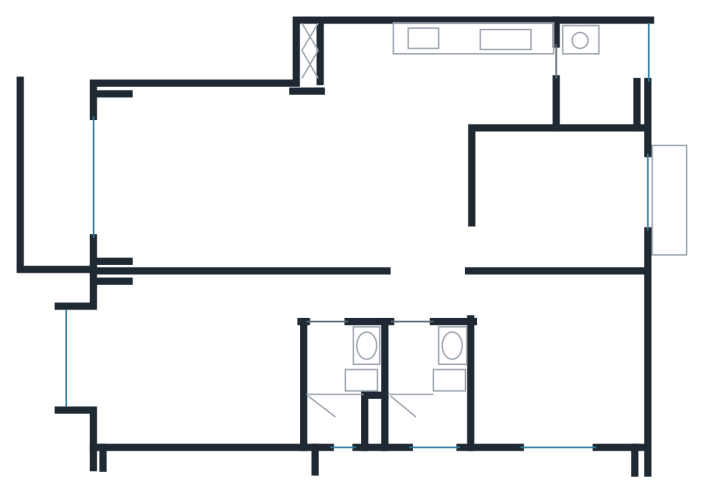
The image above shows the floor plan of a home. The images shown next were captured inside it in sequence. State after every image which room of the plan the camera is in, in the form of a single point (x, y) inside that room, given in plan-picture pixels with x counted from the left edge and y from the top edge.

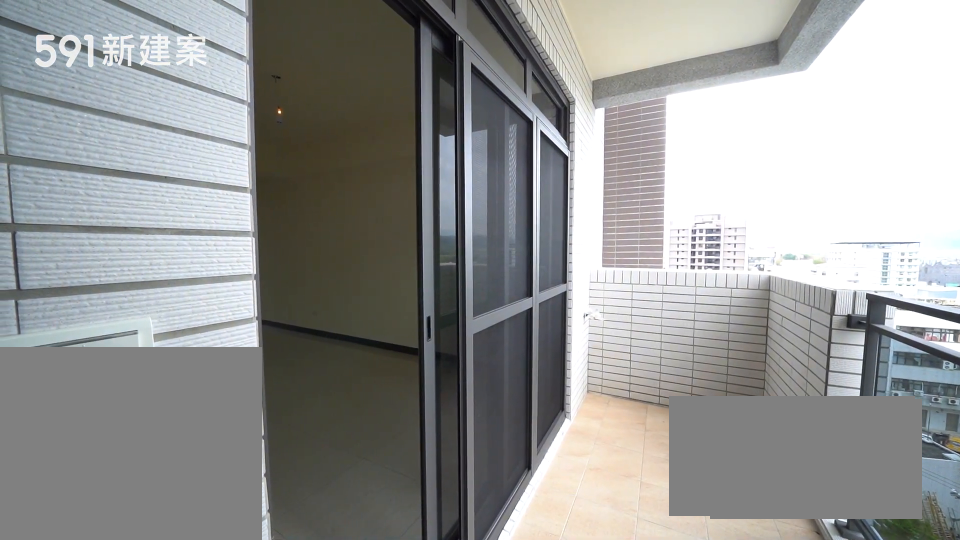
(56, 175)
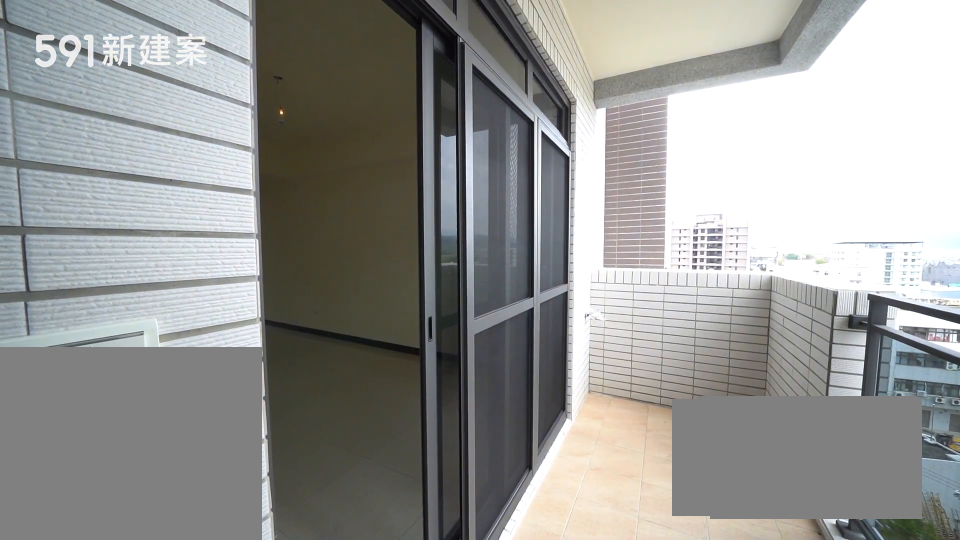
(56, 175)
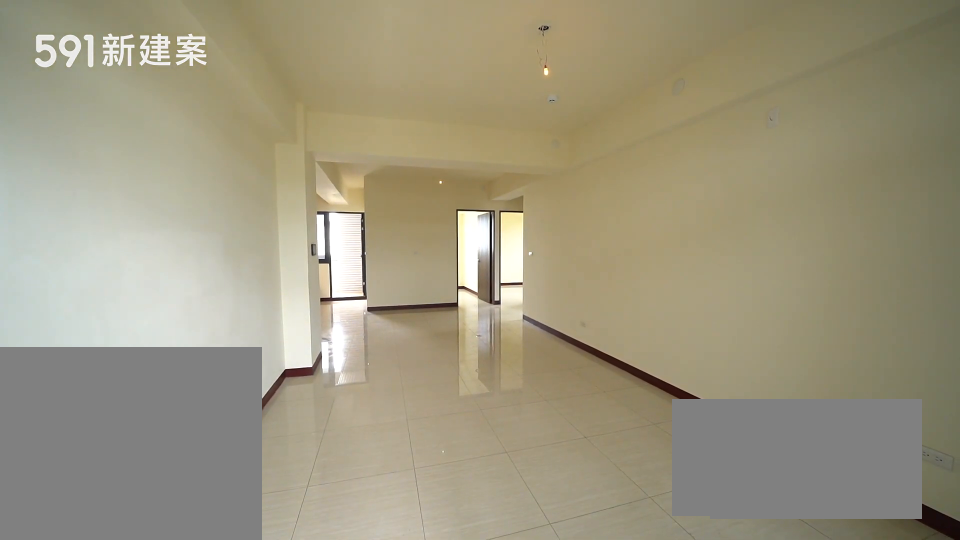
(285, 177)
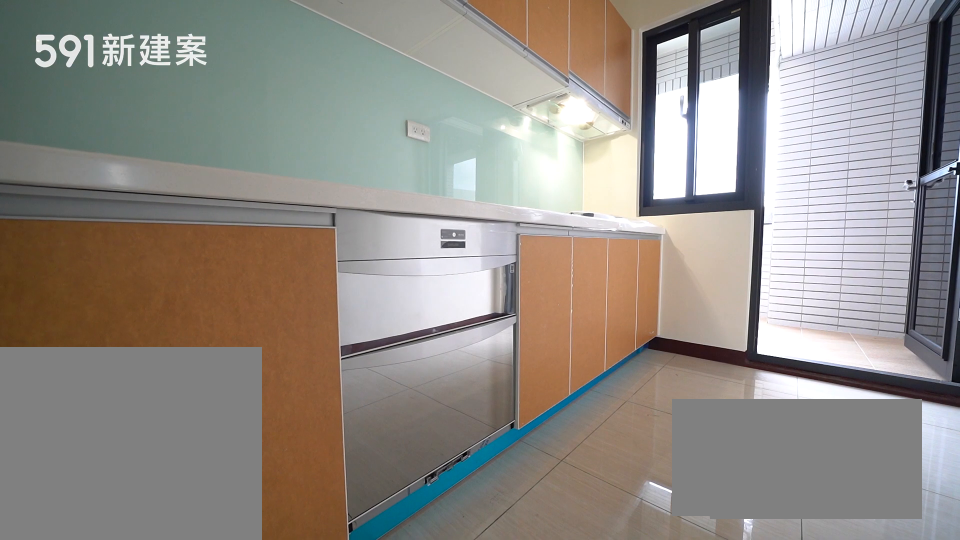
(440, 76)
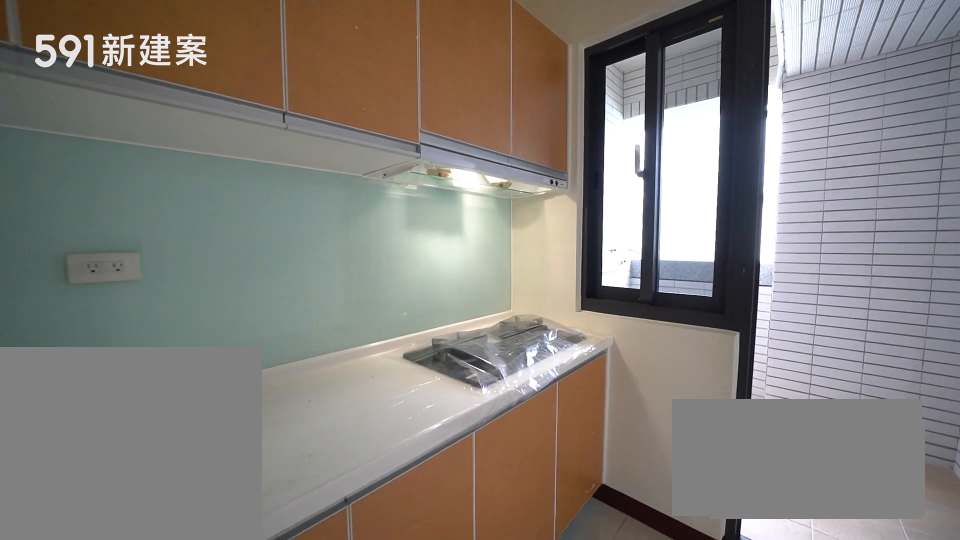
(440, 76)
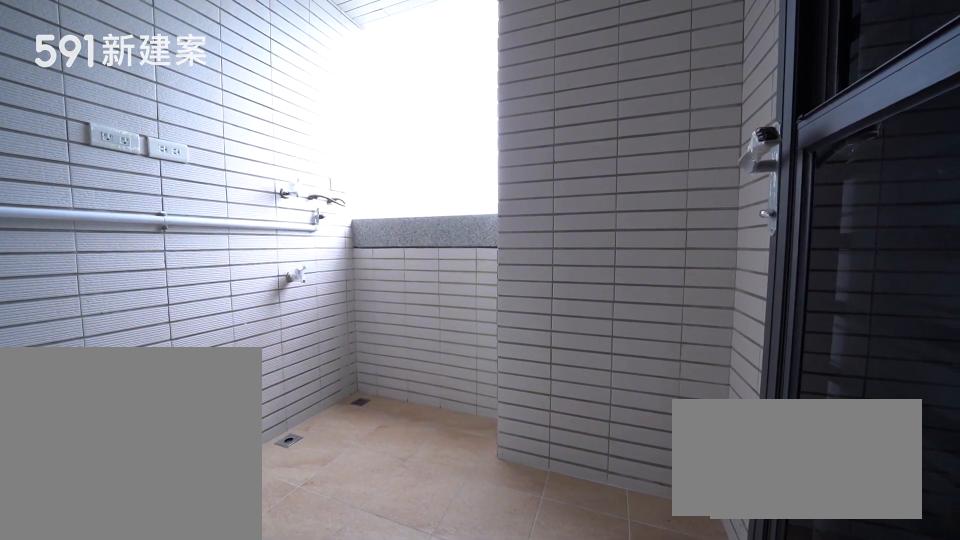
(600, 72)
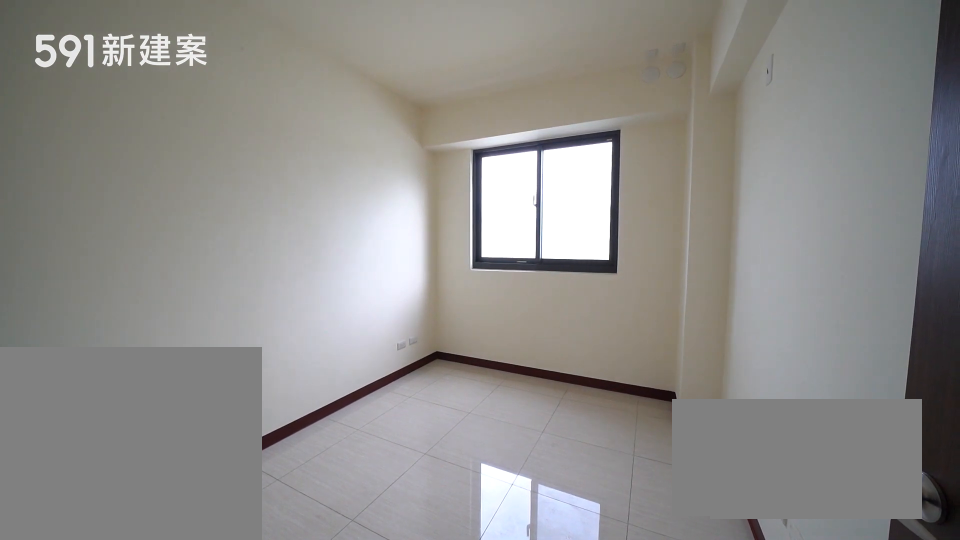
(562, 199)
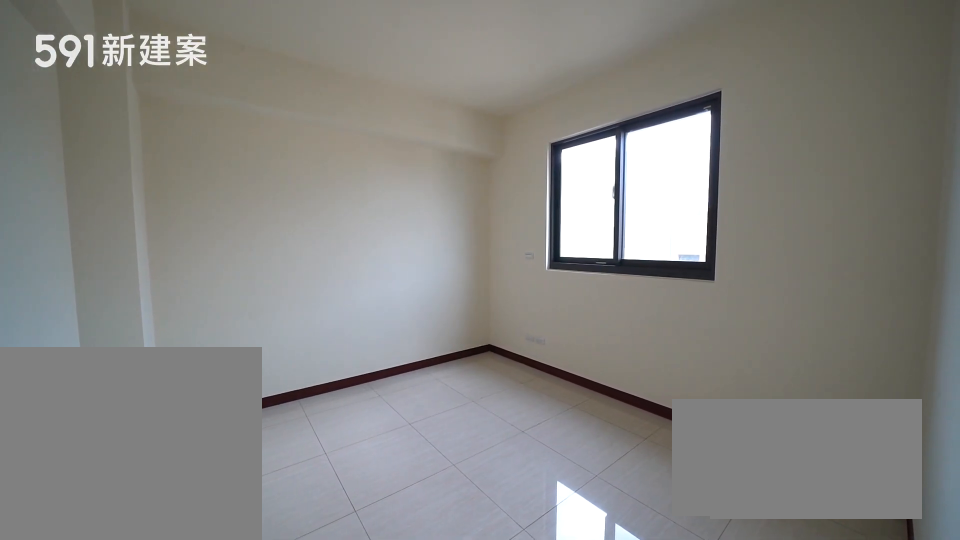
(561, 365)
